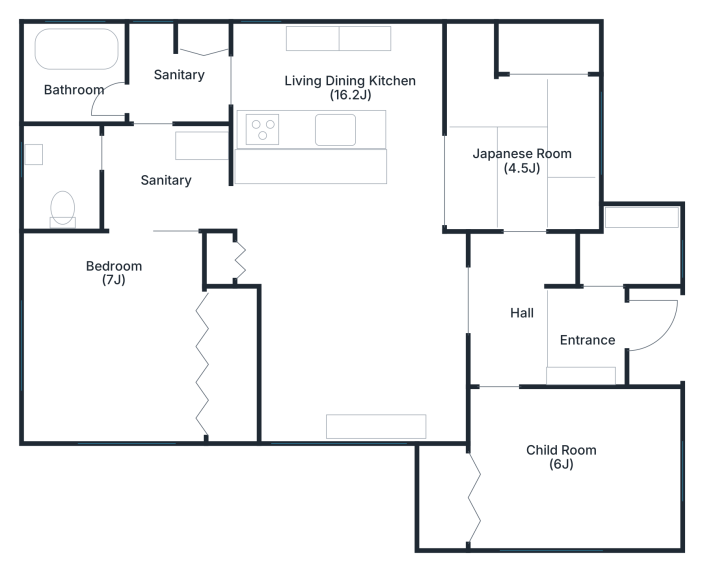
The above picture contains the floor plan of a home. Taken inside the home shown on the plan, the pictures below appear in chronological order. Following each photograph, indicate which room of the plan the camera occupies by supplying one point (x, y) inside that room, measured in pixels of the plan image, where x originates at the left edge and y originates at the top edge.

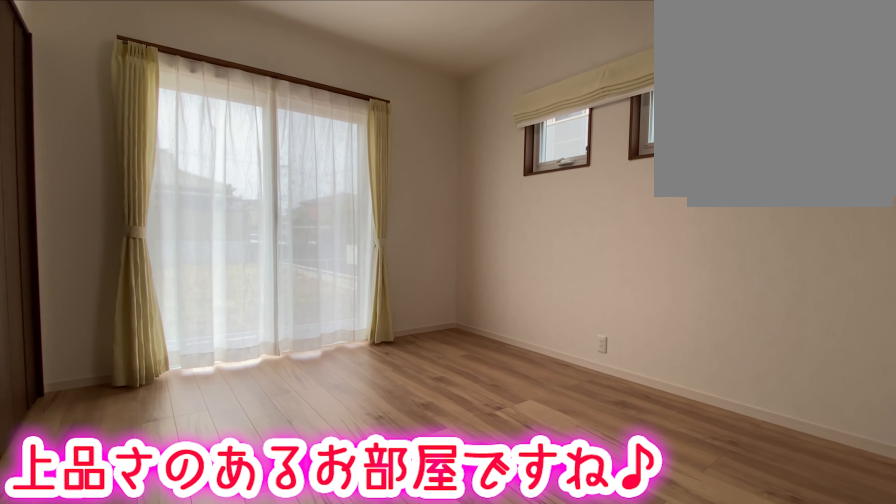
(80, 338)
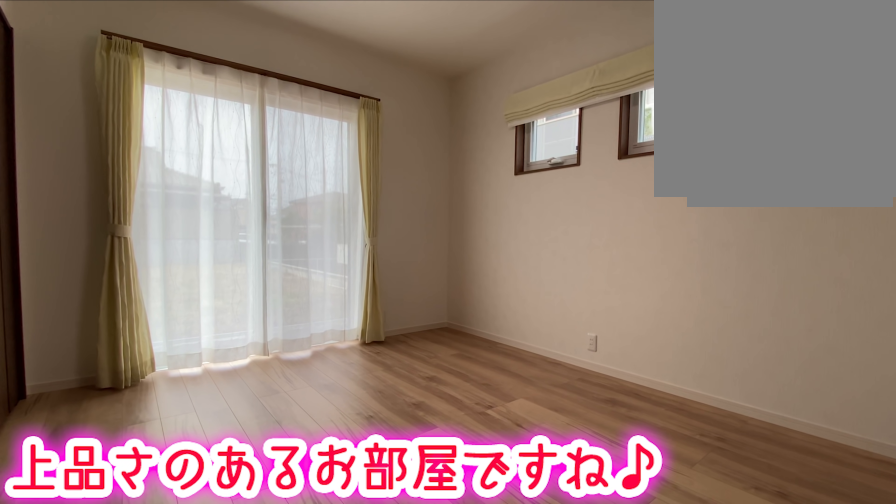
(44, 347)
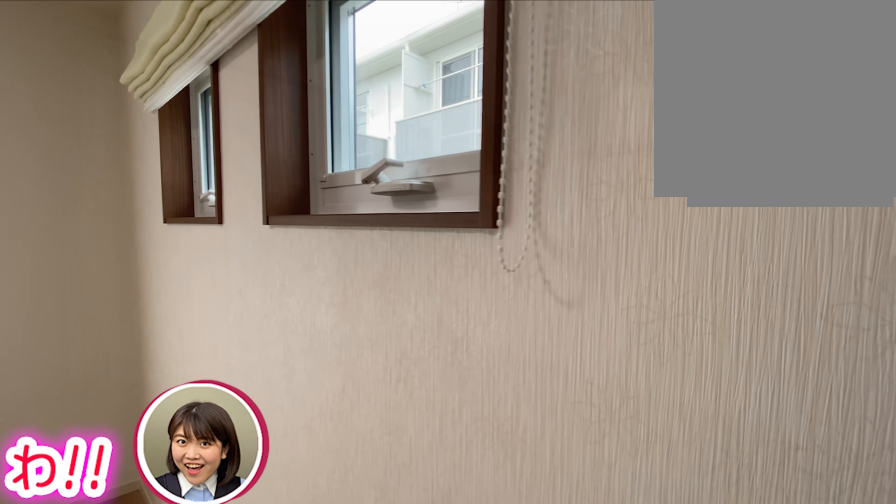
(115, 352)
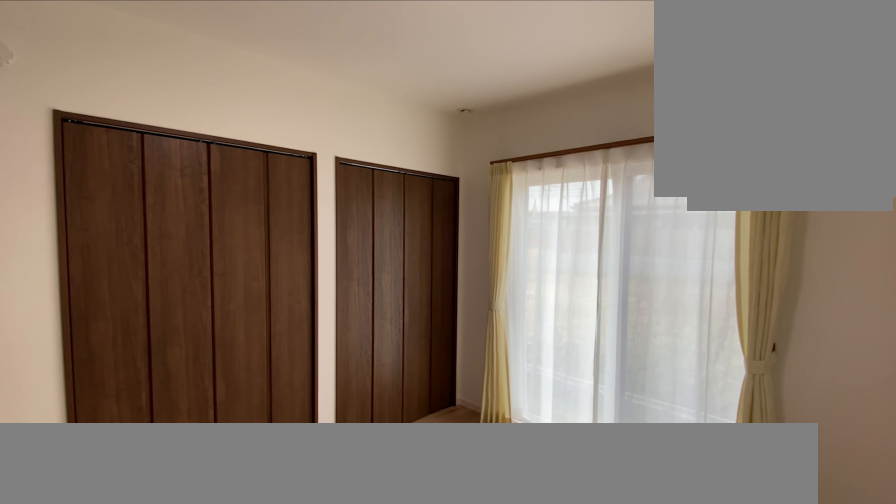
(114, 352)
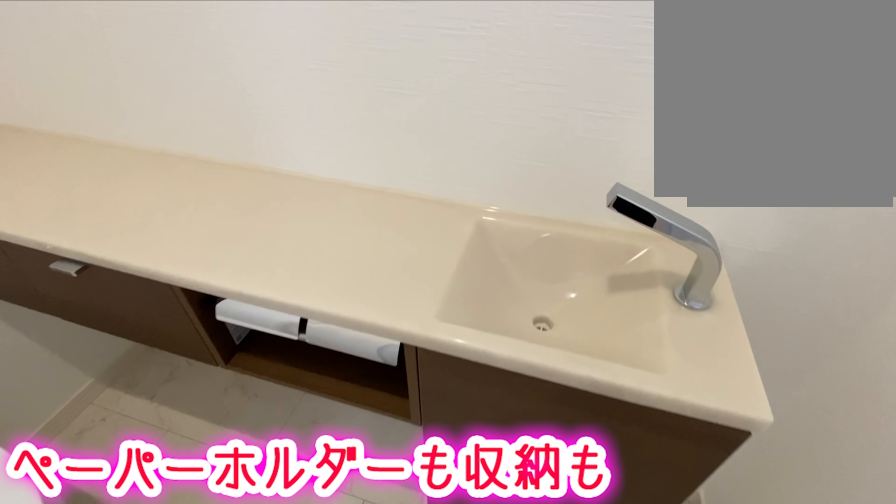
(66, 179)
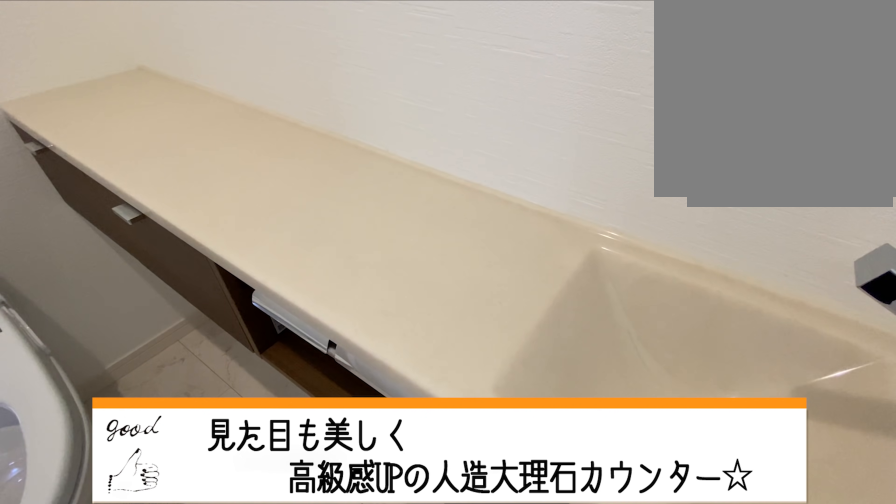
(66, 179)
